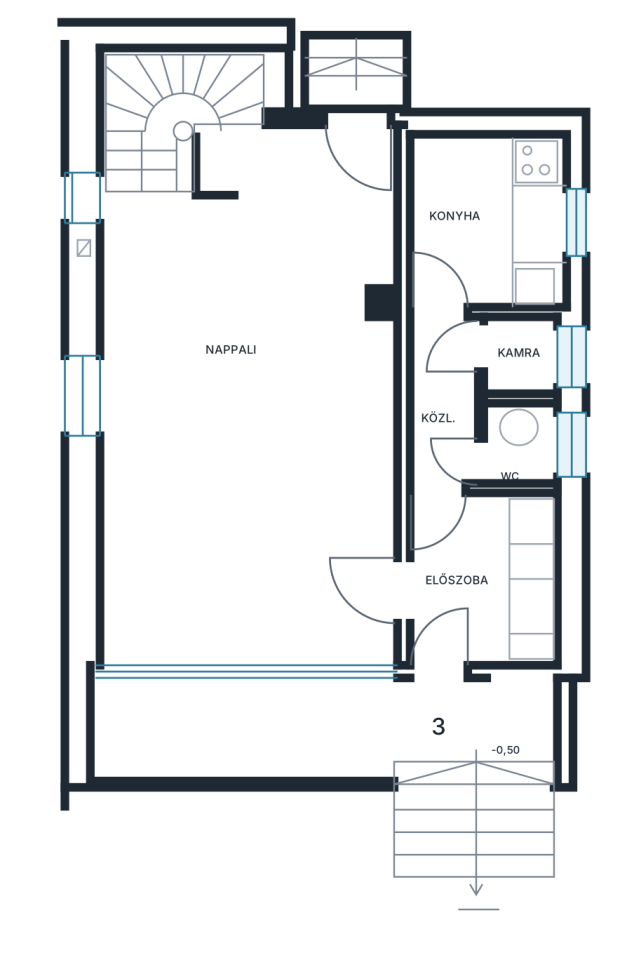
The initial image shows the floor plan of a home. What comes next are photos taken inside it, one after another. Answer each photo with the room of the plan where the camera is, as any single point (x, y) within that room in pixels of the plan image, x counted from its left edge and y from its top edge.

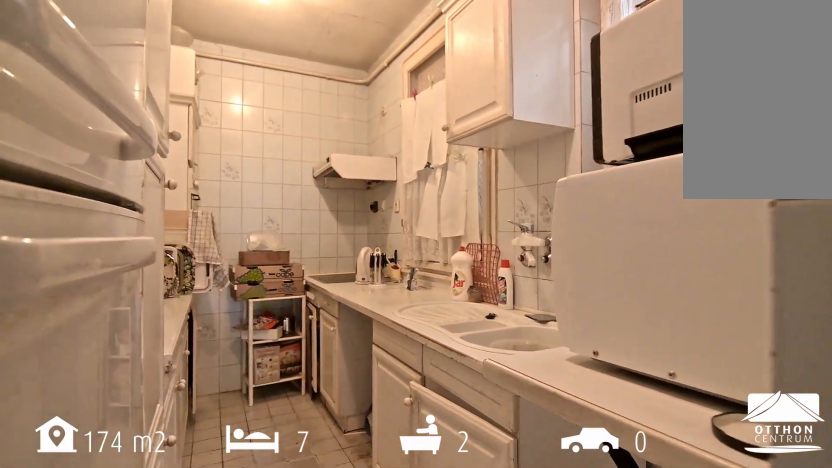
(462, 212)
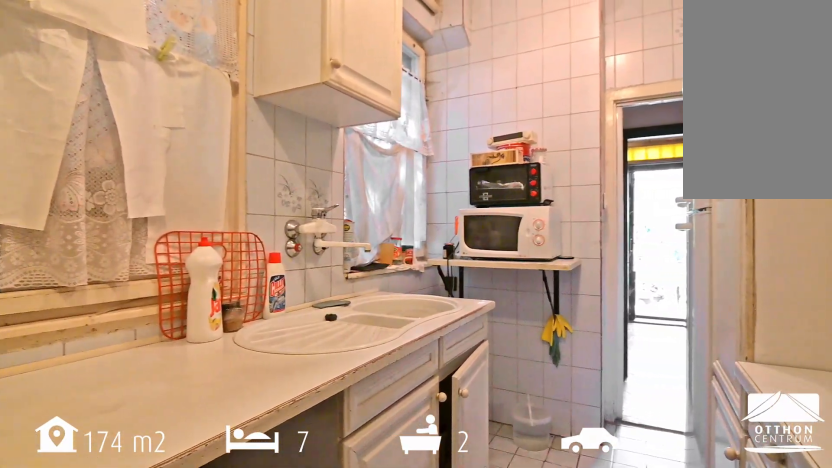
(462, 212)
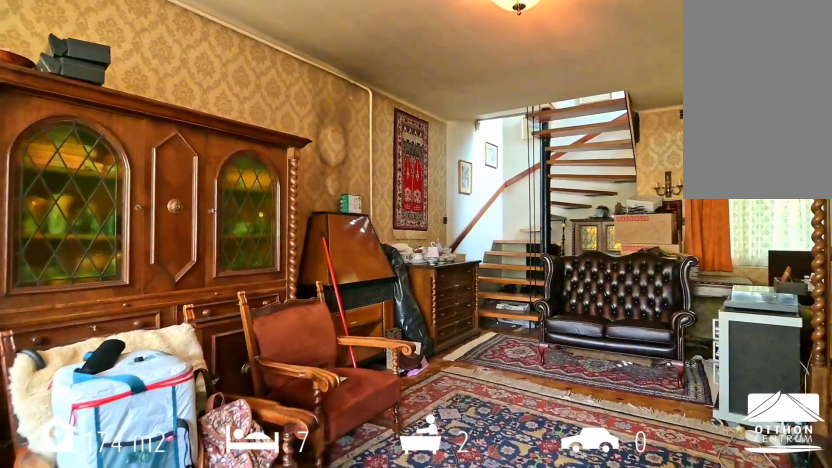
(244, 385)
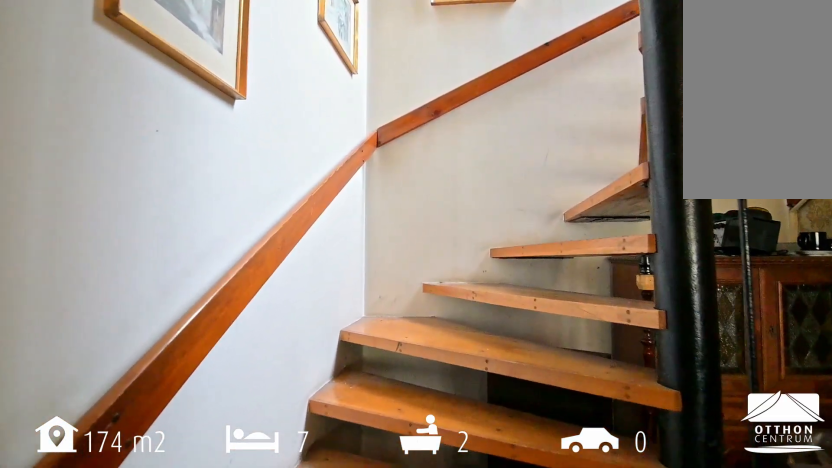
(180, 103)
